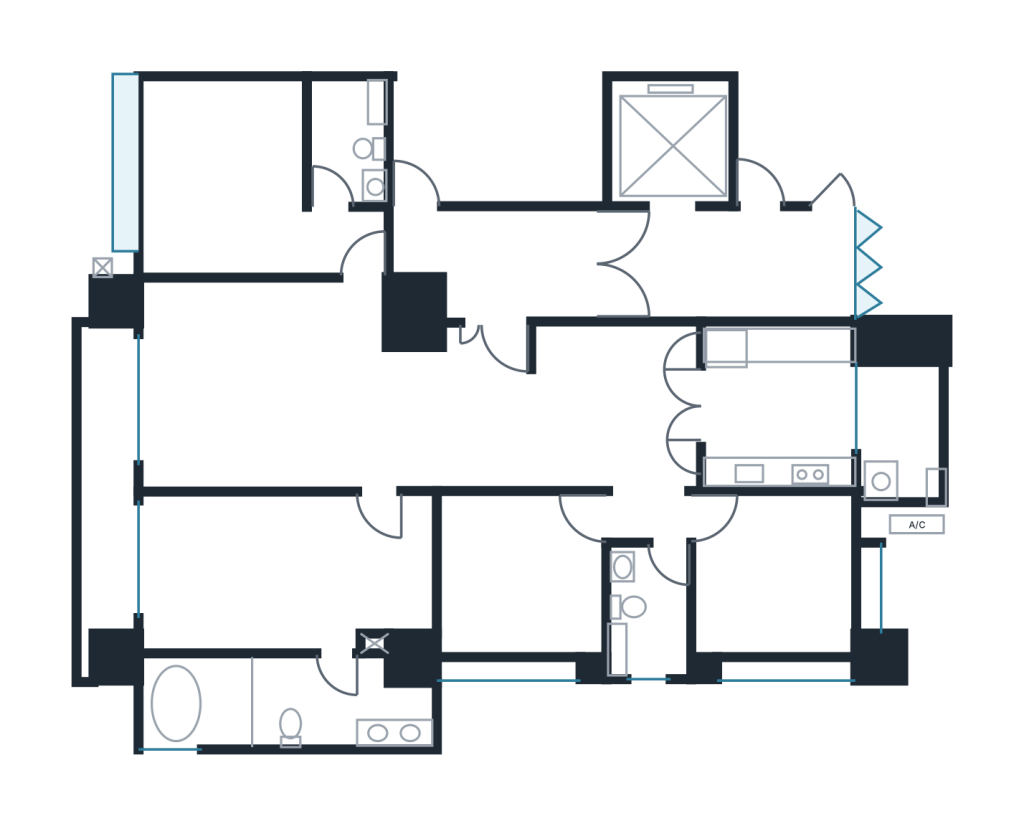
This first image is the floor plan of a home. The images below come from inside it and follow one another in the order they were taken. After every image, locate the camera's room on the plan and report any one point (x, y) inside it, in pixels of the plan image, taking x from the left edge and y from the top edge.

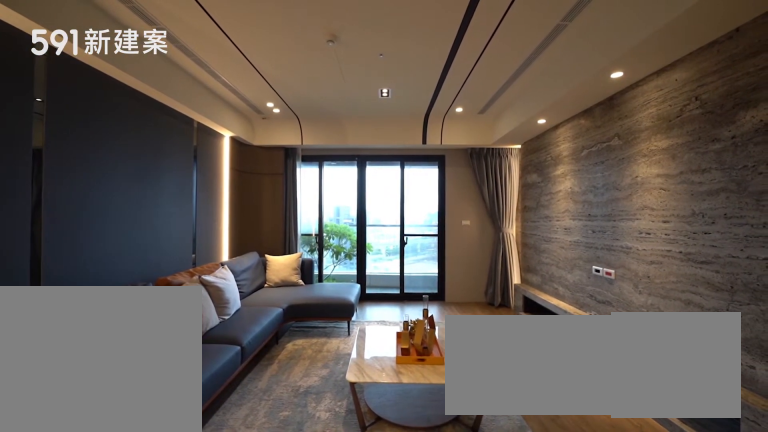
(257, 382)
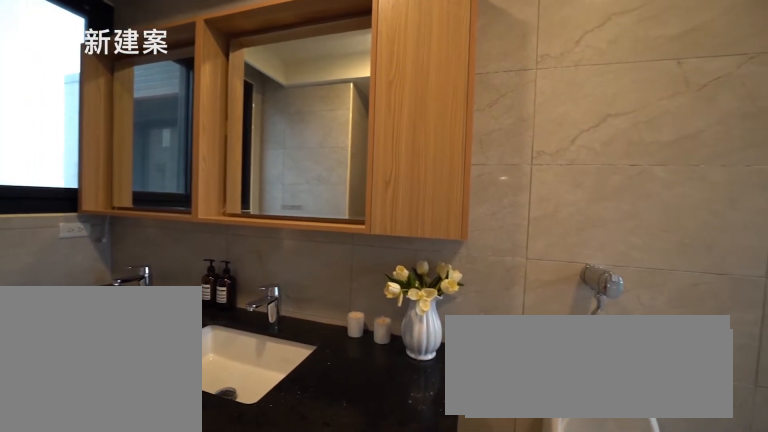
(275, 707)
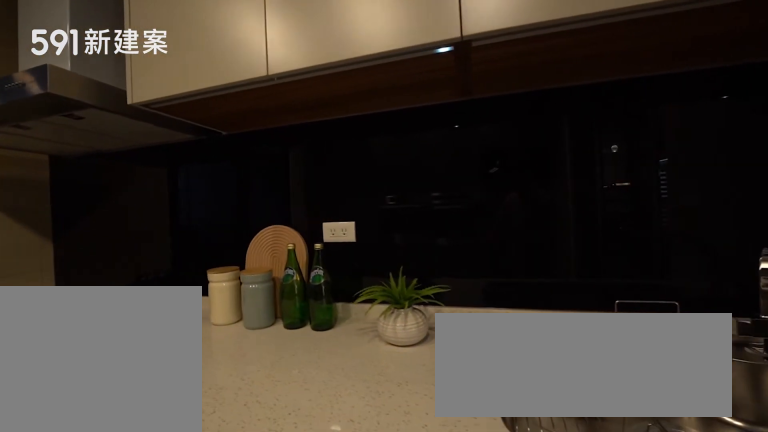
(779, 408)
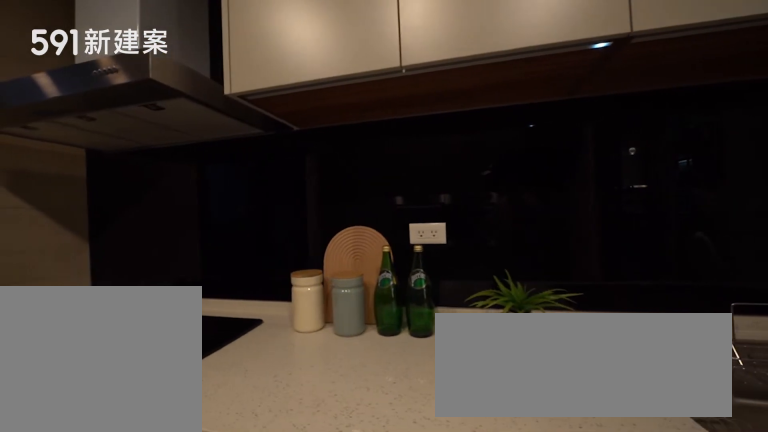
(779, 408)
